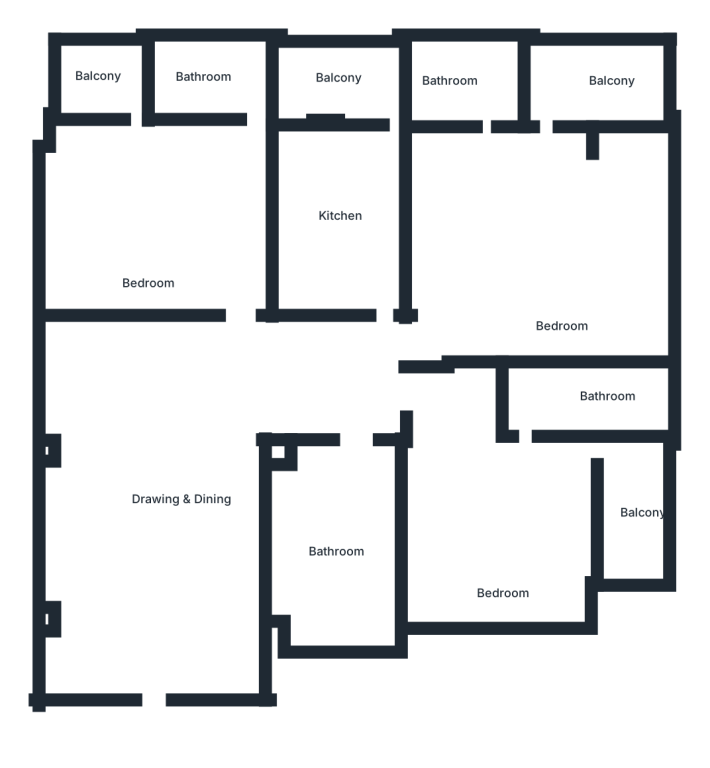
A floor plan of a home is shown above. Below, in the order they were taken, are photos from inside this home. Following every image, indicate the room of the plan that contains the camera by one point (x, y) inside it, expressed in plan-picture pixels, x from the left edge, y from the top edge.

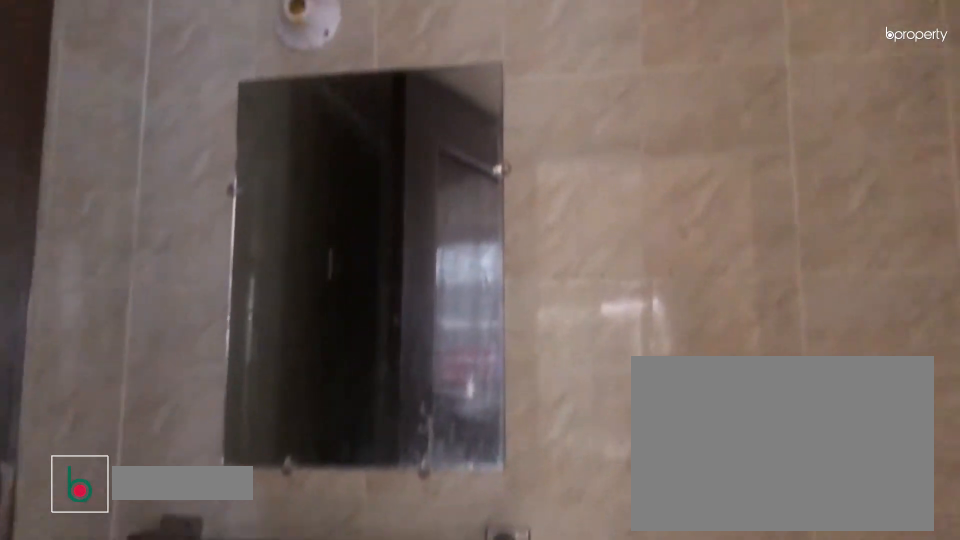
(581, 395)
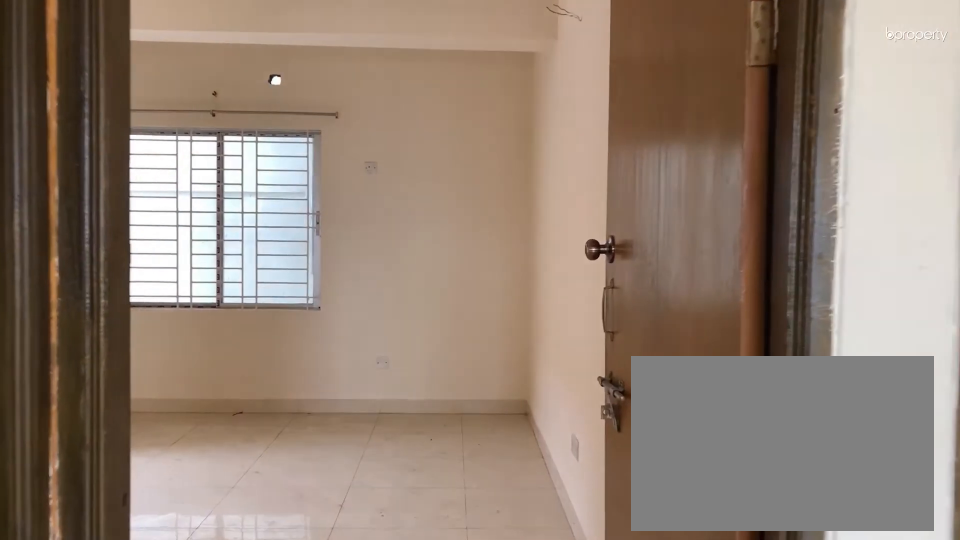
(396, 351)
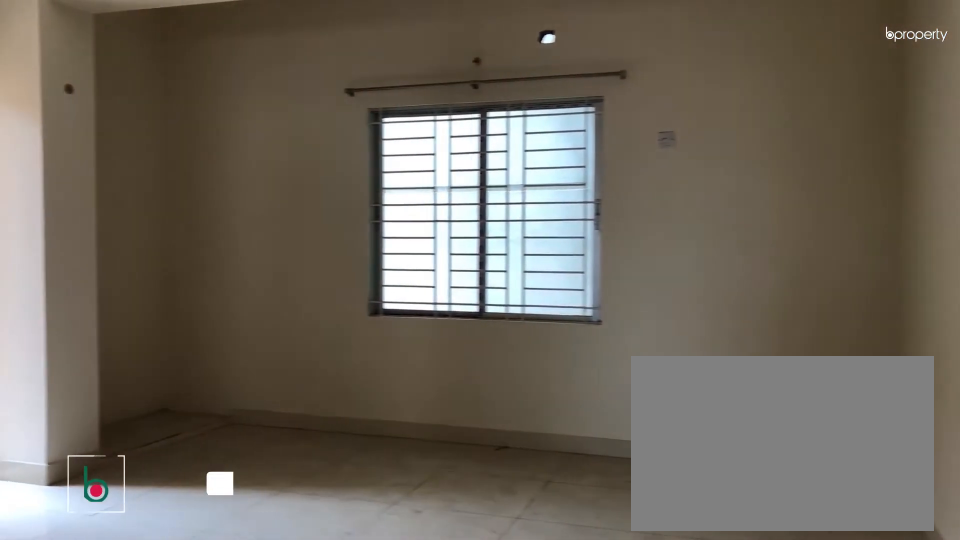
(560, 270)
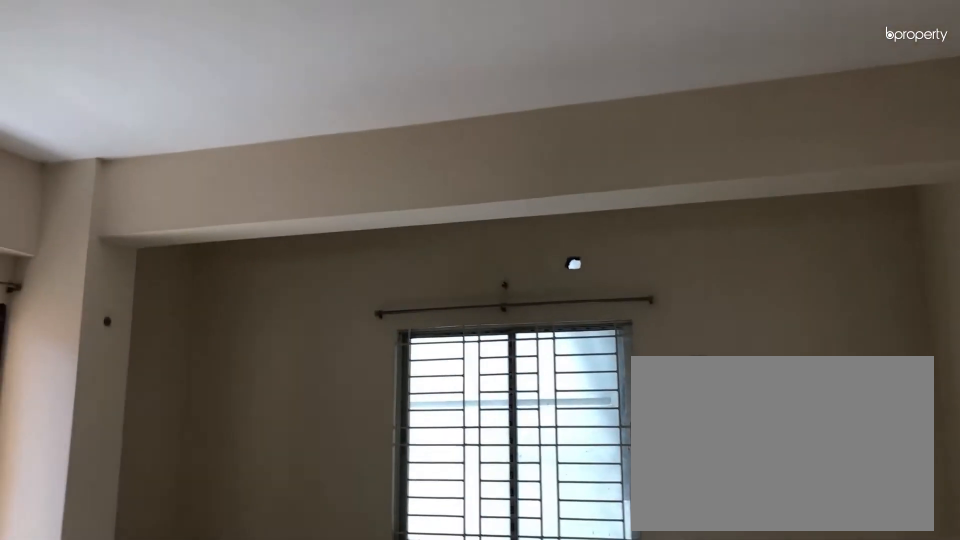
(561, 269)
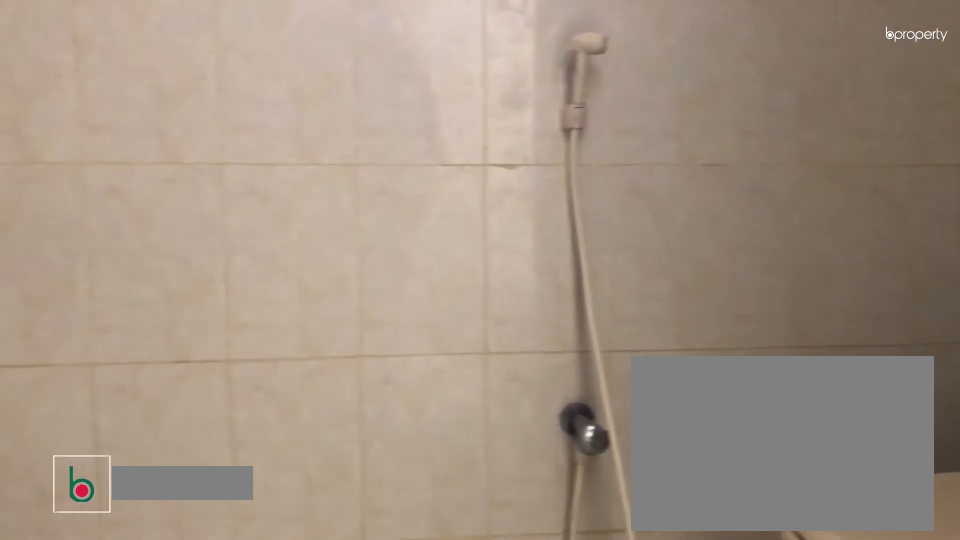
(467, 76)
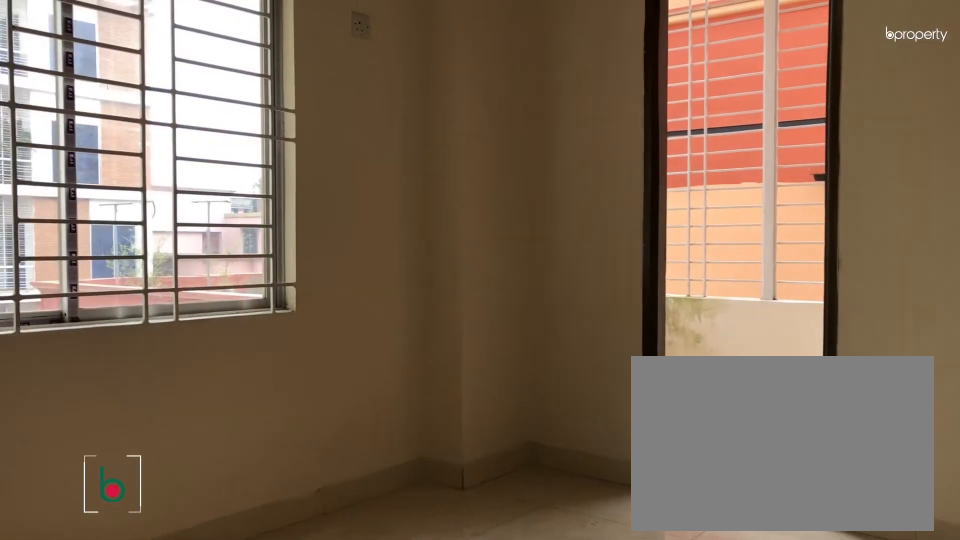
(159, 228)
